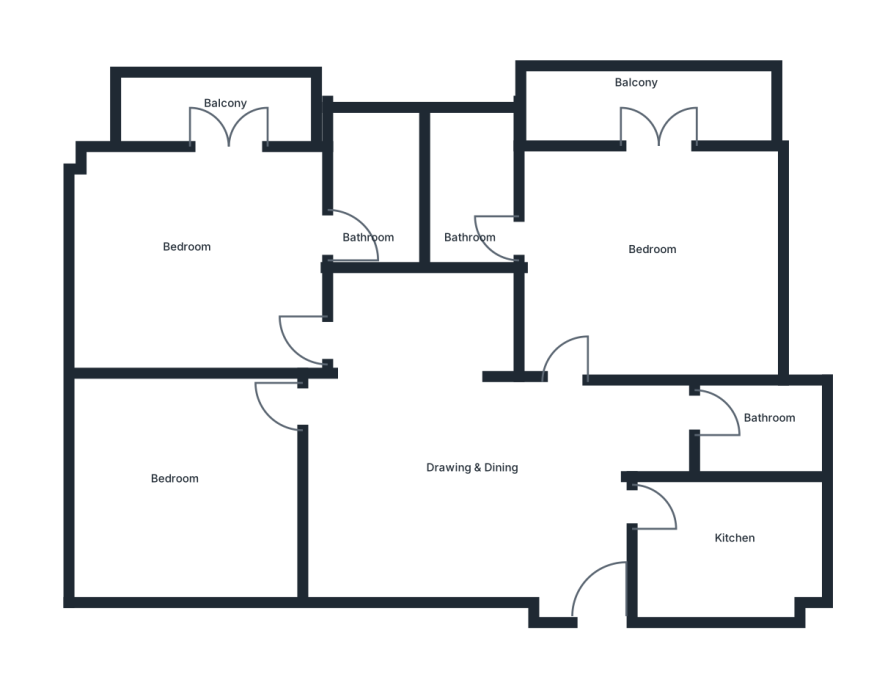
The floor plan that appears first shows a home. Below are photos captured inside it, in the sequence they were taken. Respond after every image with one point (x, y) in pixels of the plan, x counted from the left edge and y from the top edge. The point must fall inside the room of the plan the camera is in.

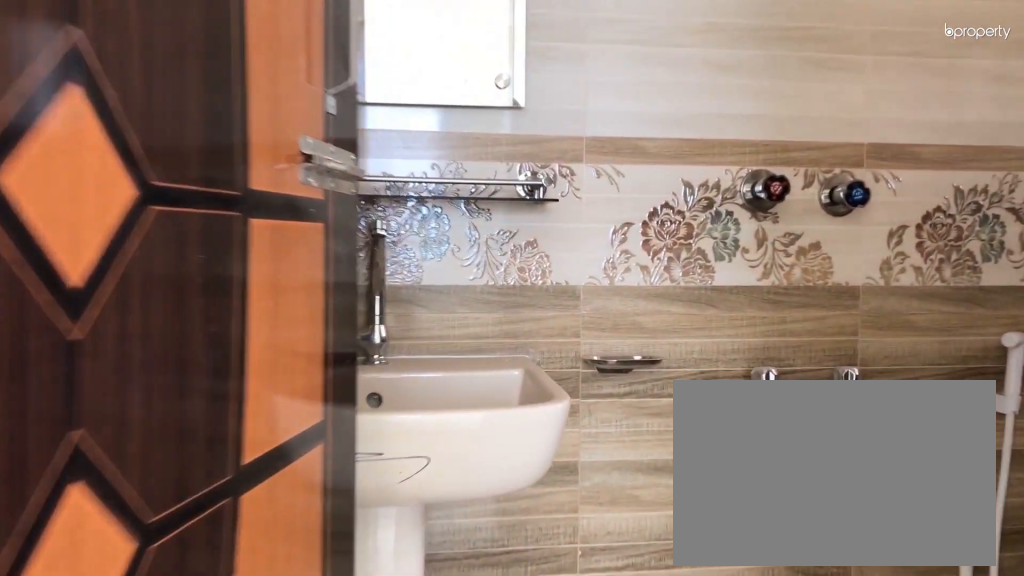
(469, 180)
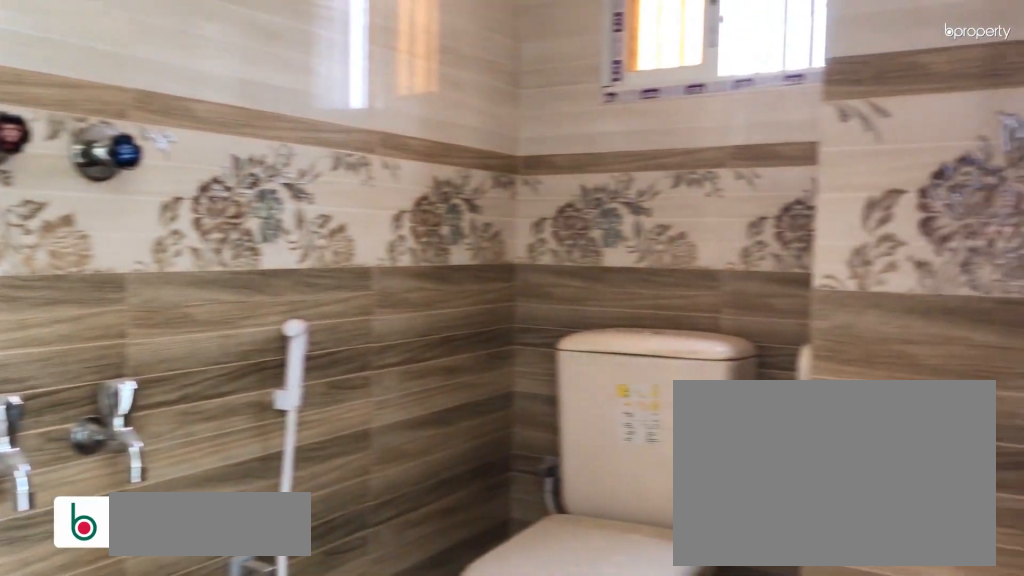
(469, 180)
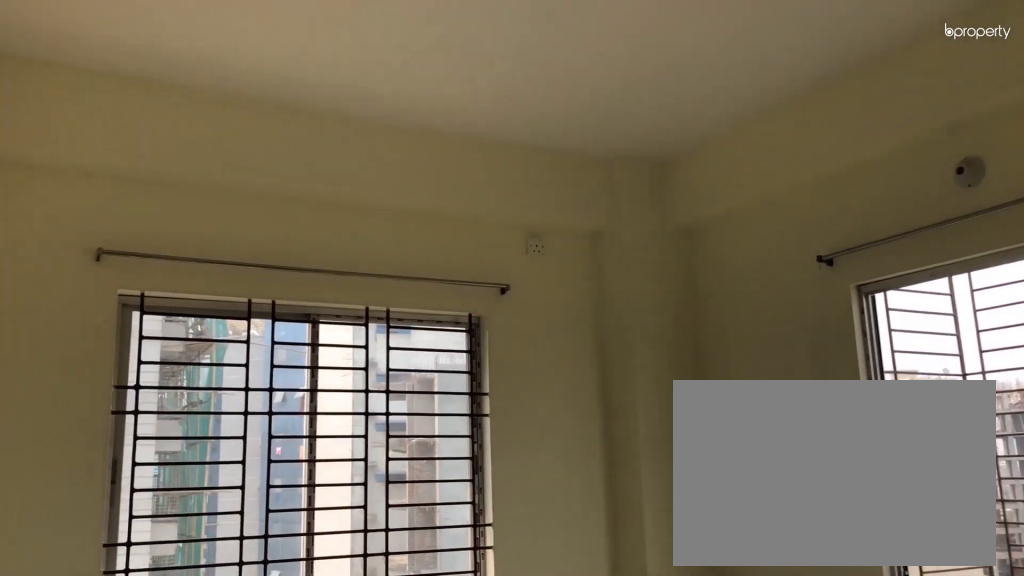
(228, 241)
